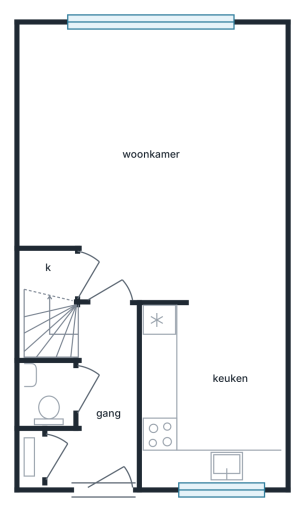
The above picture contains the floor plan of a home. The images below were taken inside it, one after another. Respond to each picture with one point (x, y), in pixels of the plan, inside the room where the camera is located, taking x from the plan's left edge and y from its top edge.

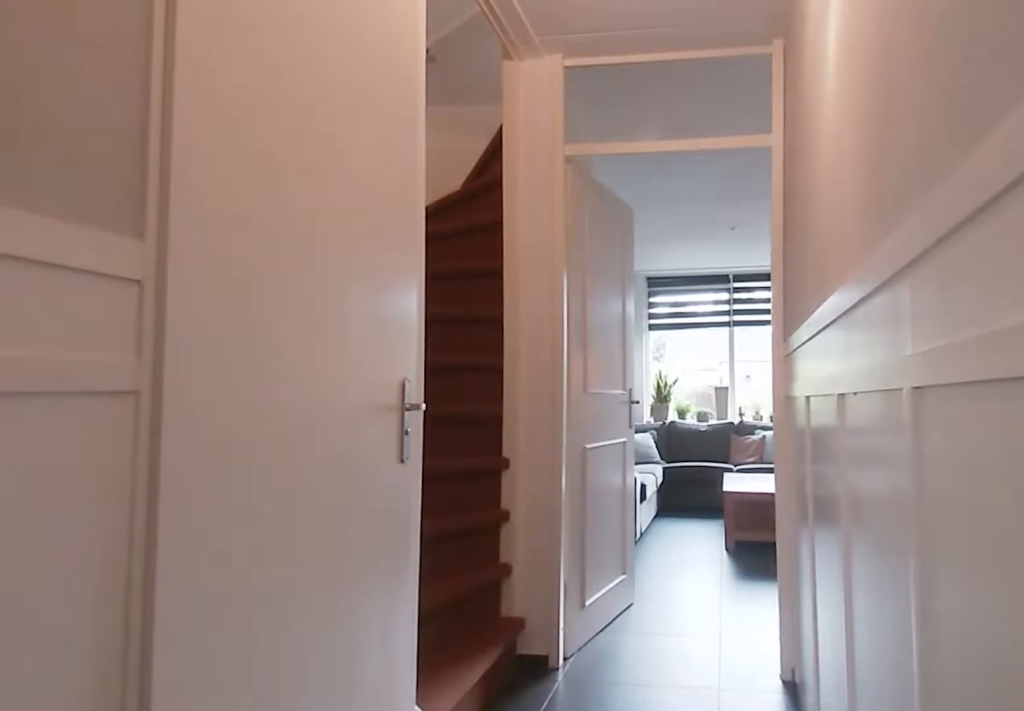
(103, 403)
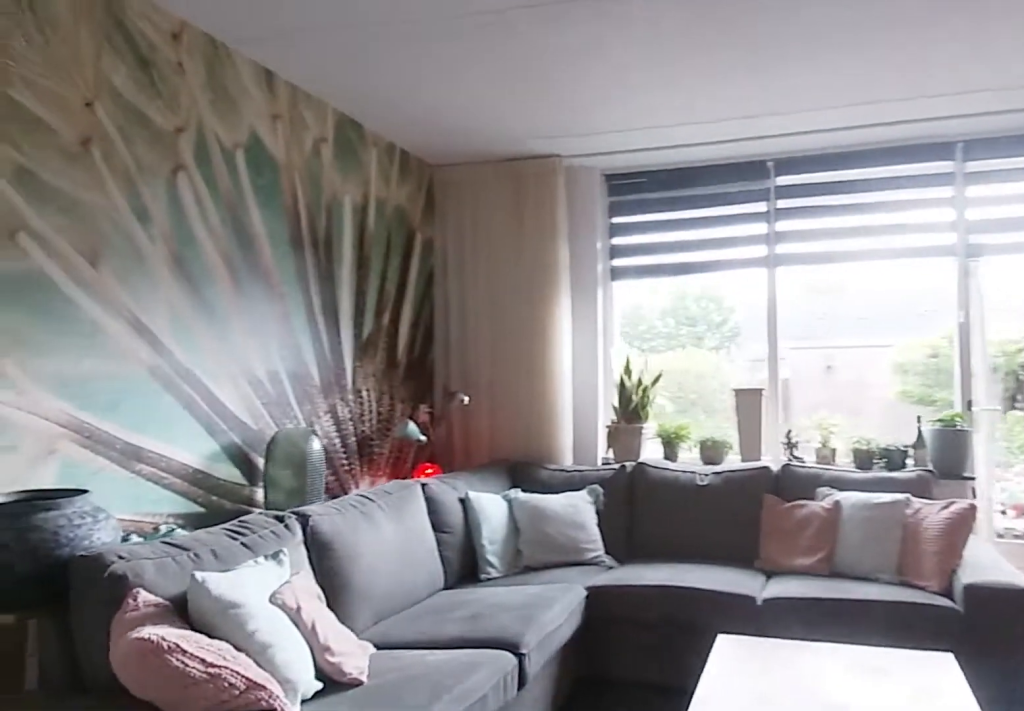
(159, 158)
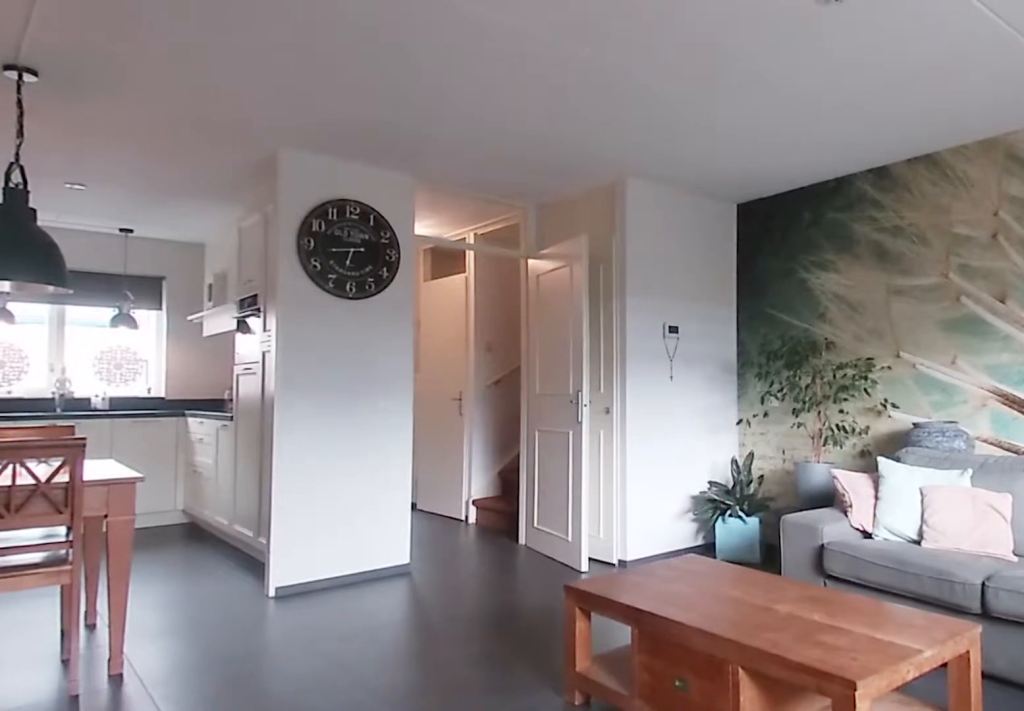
(159, 158)
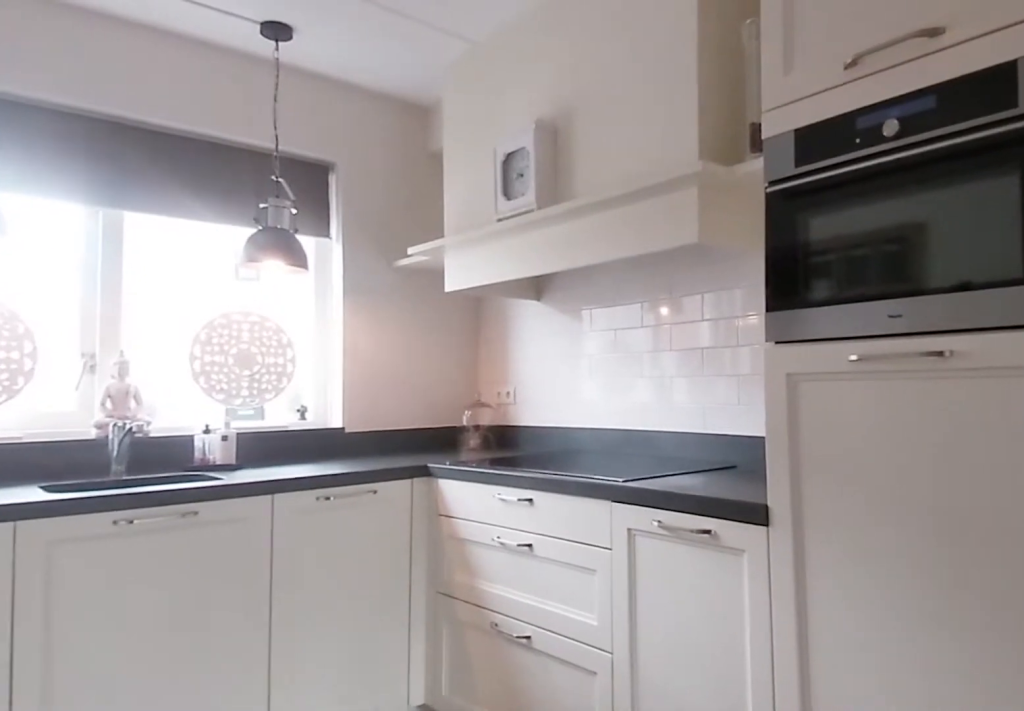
(212, 392)
